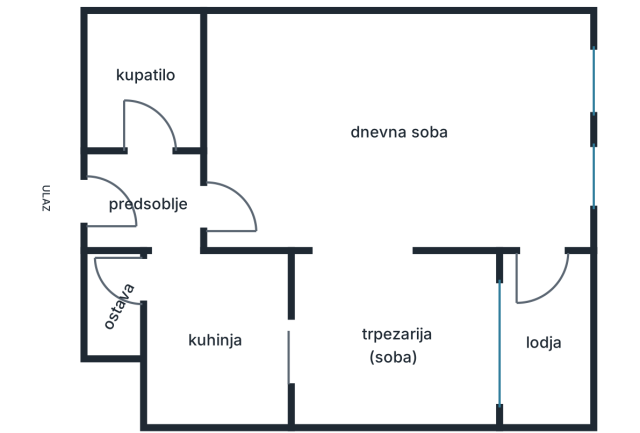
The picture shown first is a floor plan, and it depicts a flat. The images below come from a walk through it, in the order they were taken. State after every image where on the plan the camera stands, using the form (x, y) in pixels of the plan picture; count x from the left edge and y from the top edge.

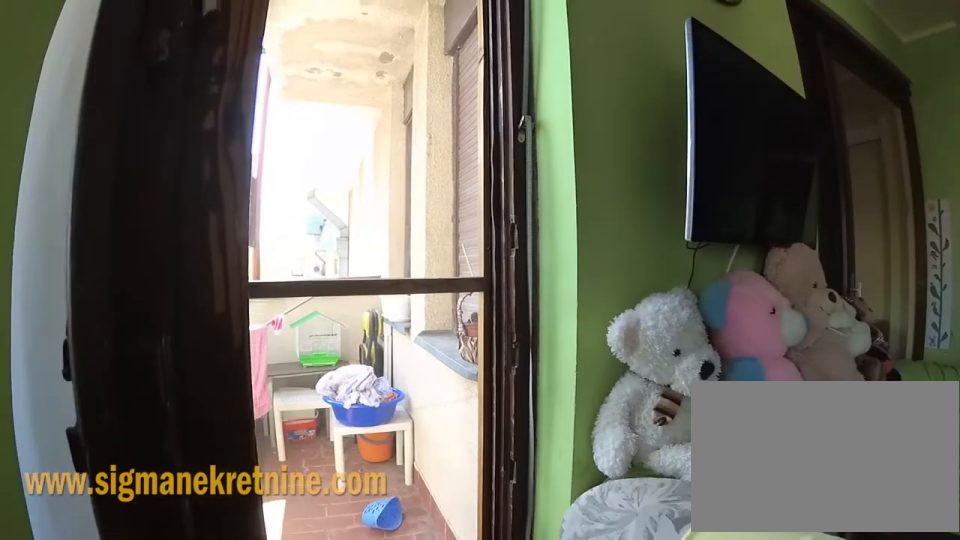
(548, 206)
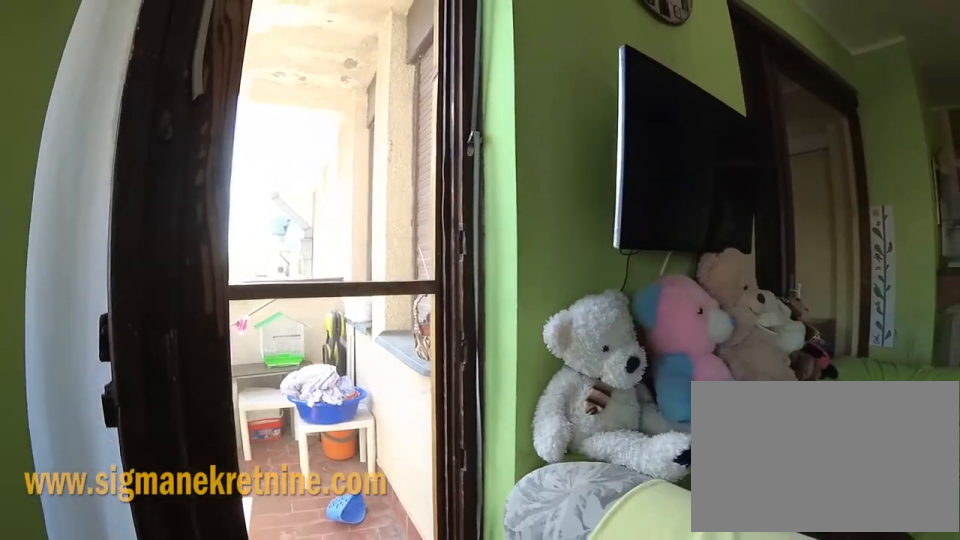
(552, 204)
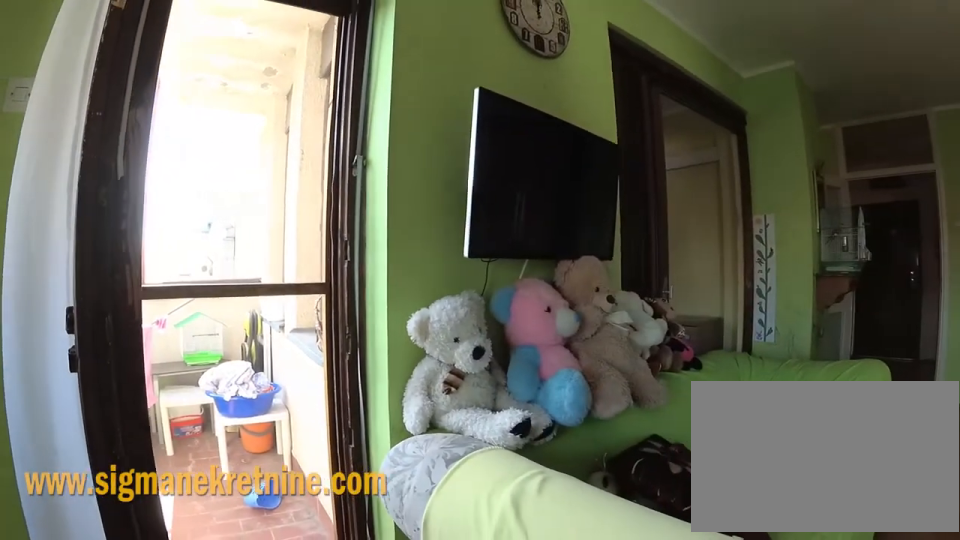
(558, 202)
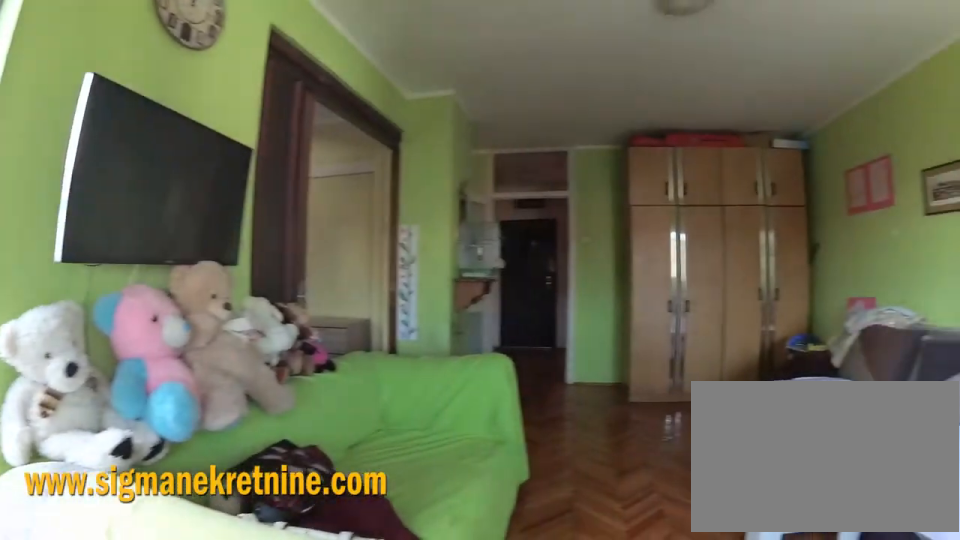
(568, 200)
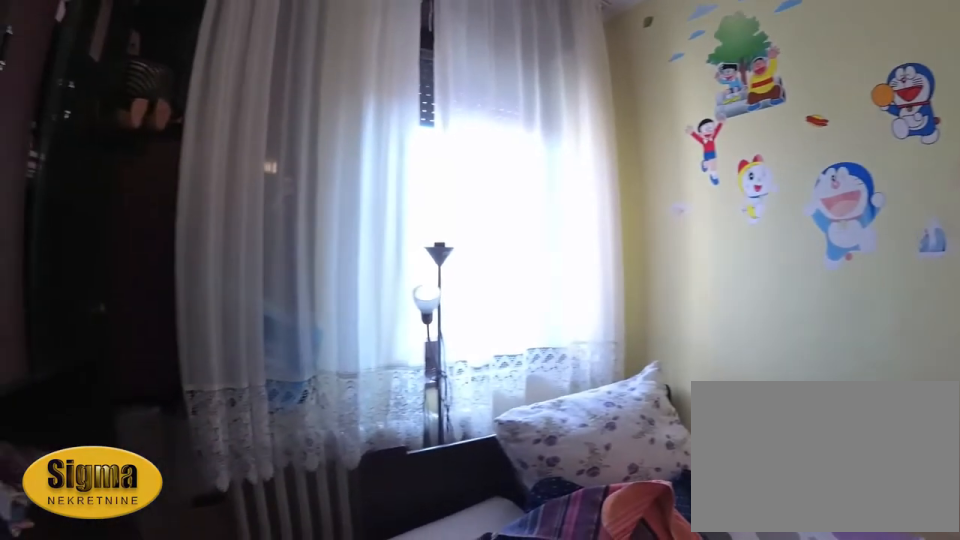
(398, 349)
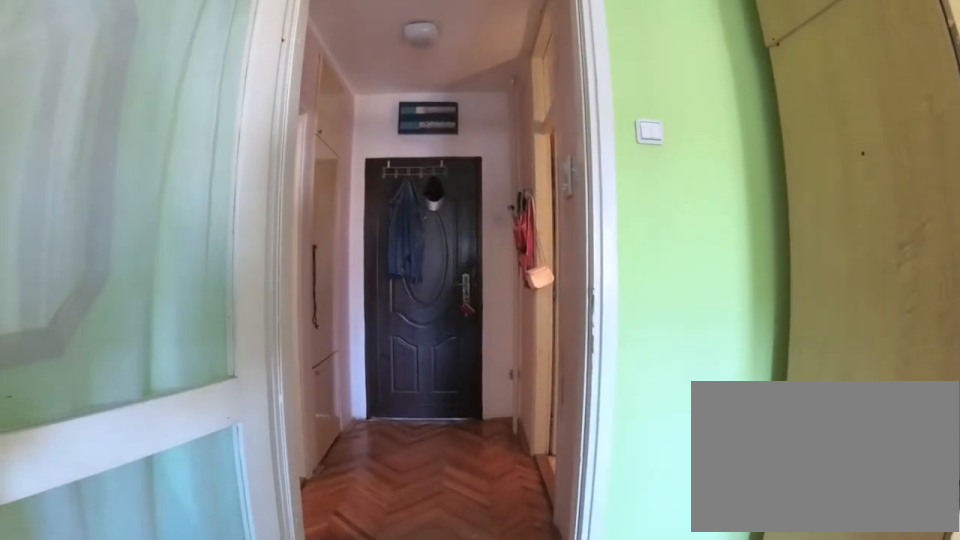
(344, 205)
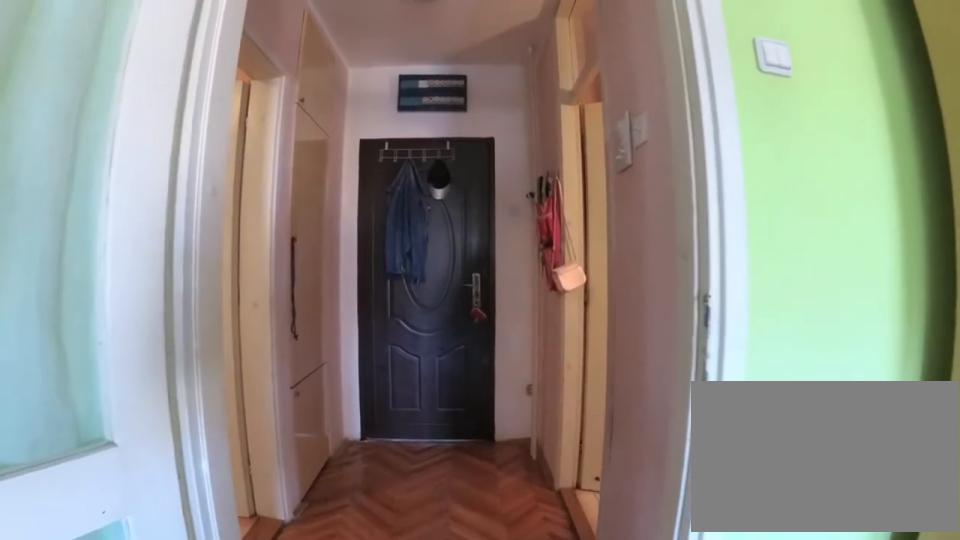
(294, 206)
